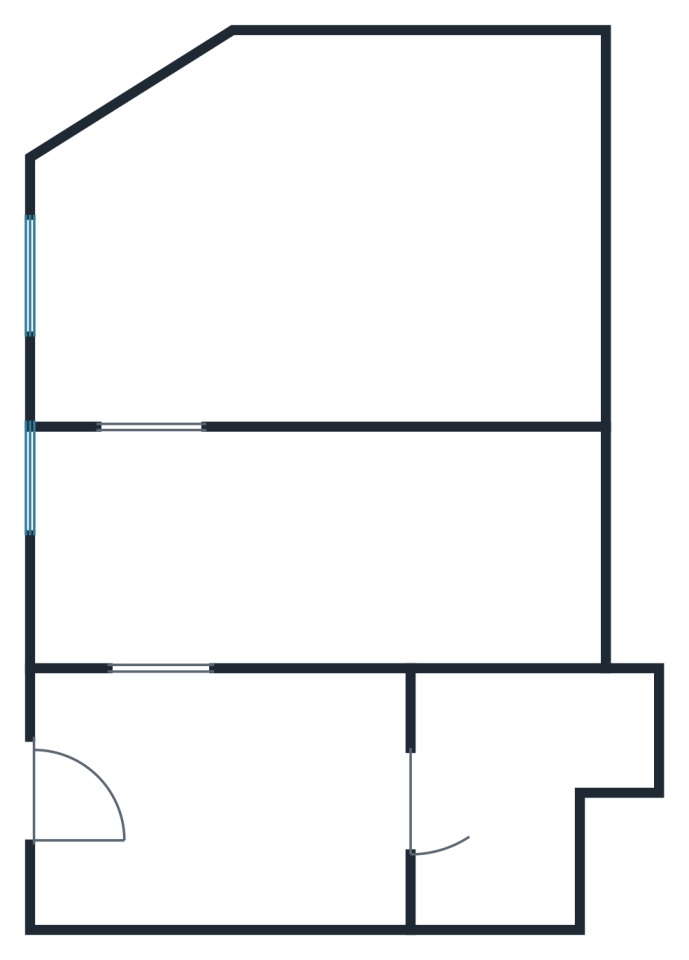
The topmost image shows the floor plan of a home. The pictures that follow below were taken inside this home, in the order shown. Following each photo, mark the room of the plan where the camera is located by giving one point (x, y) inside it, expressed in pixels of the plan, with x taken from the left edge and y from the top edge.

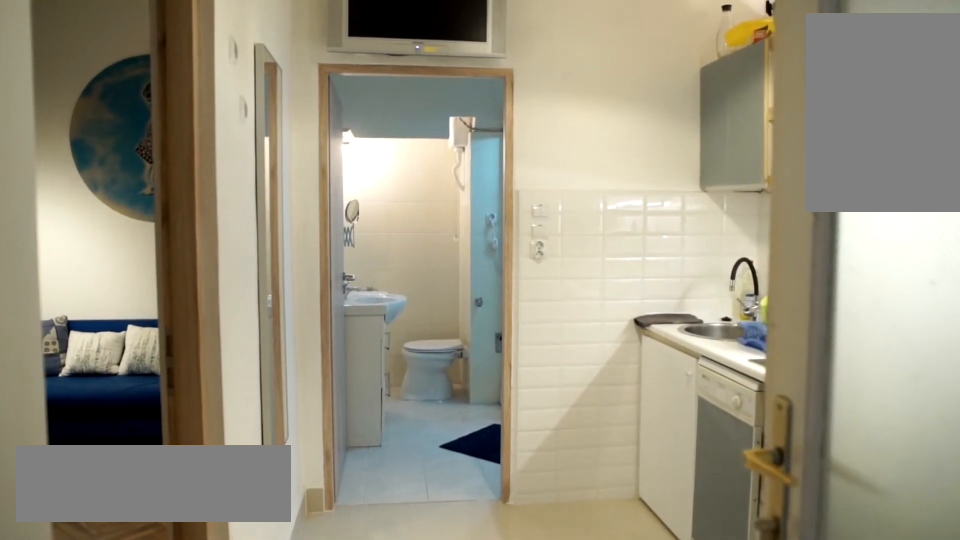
(195, 790)
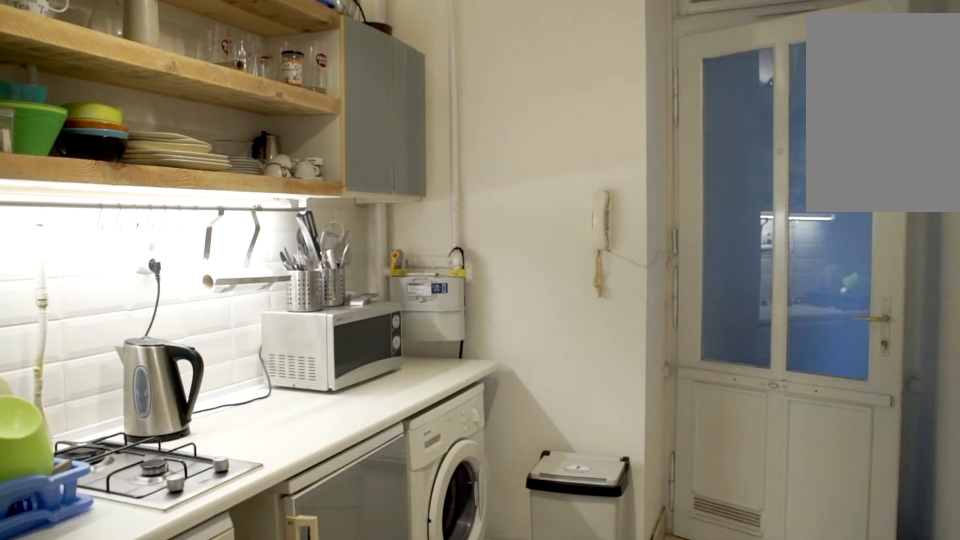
(196, 789)
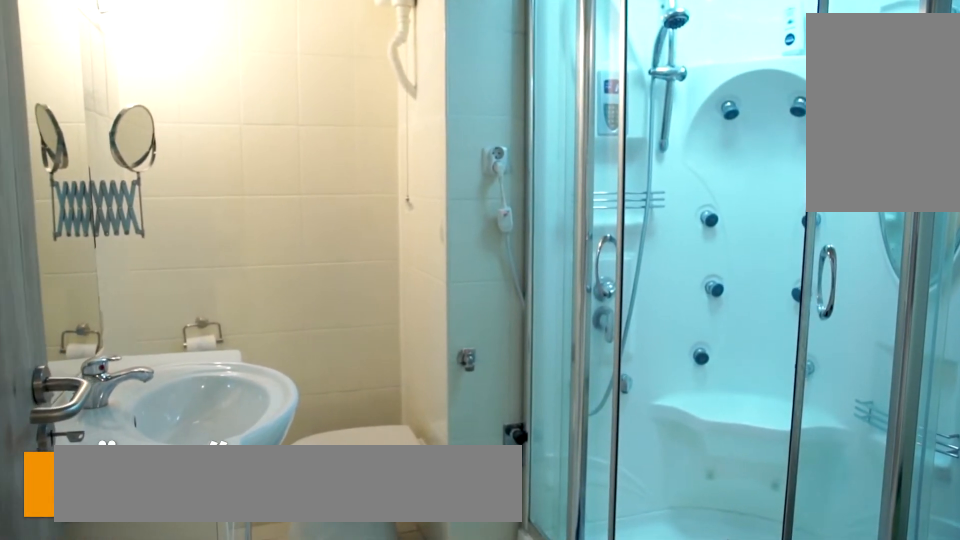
(507, 800)
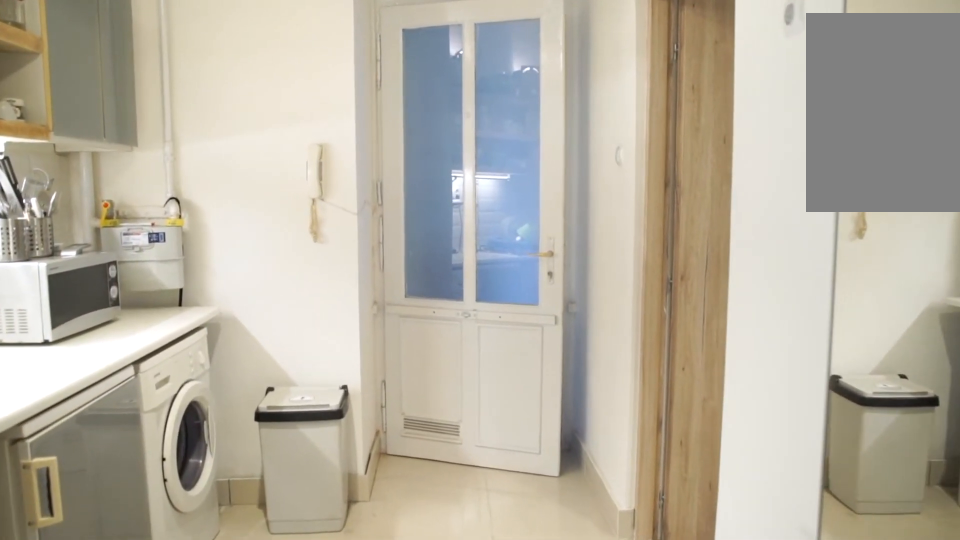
(253, 795)
